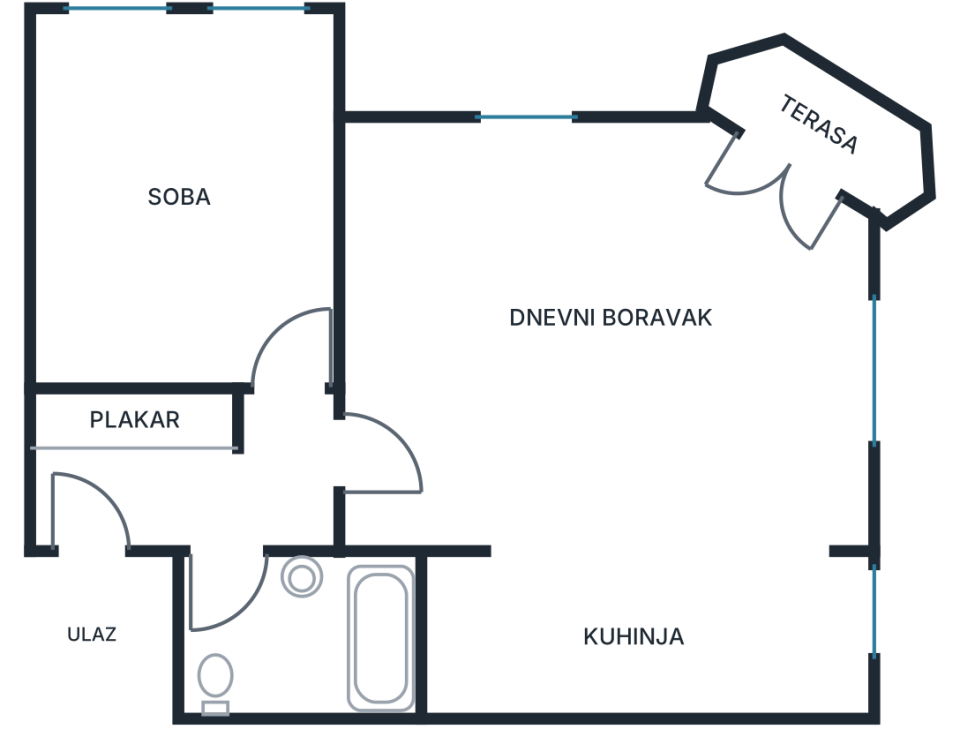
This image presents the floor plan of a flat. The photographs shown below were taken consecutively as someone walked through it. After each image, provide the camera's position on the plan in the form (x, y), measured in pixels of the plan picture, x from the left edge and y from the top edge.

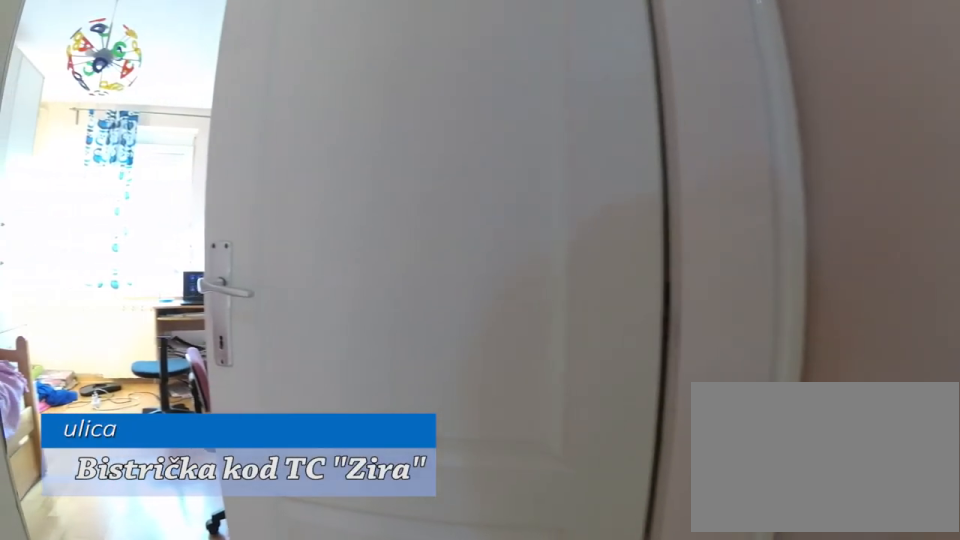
(271, 464)
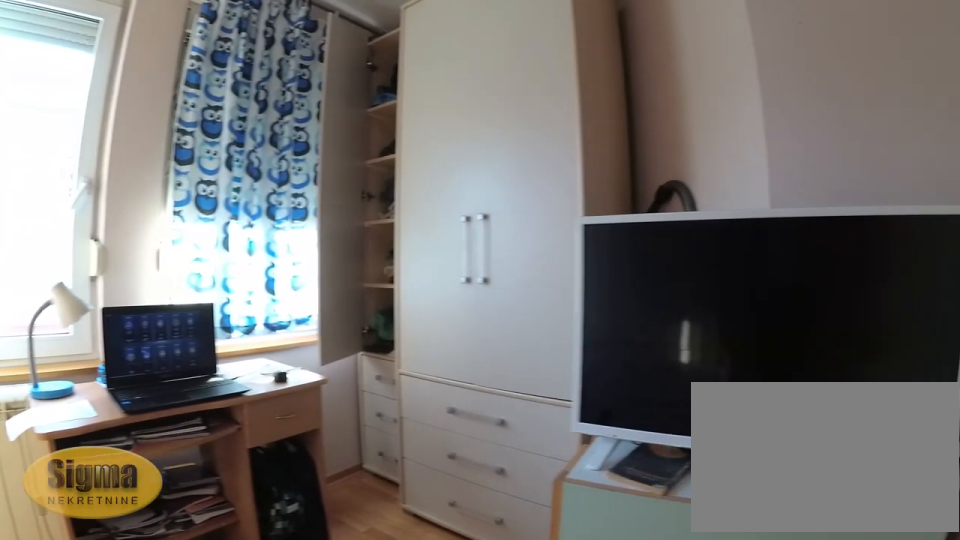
(150, 201)
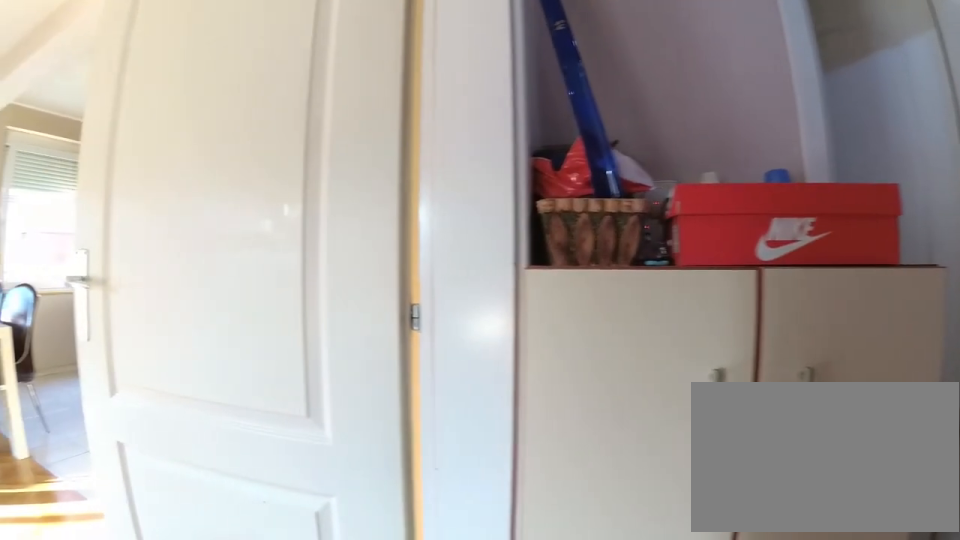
(281, 416)
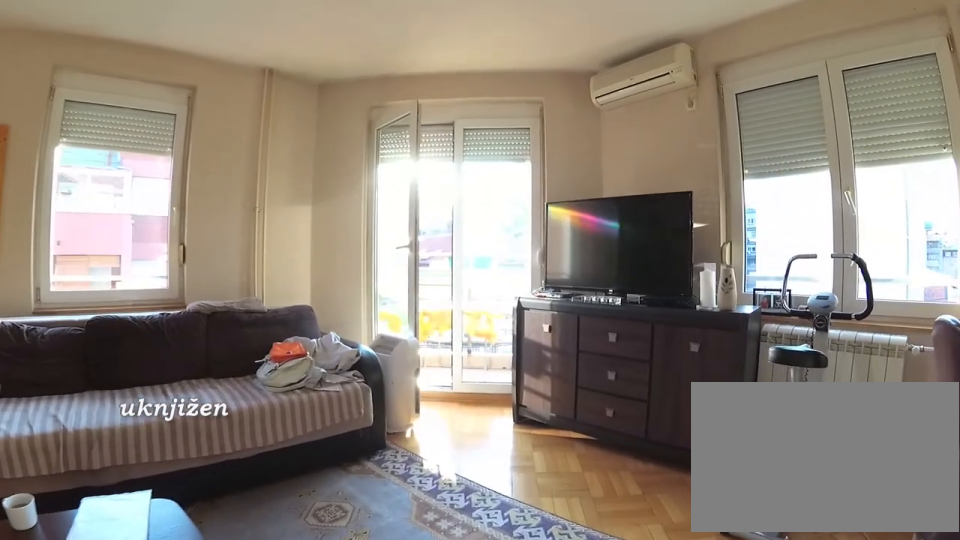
(586, 490)
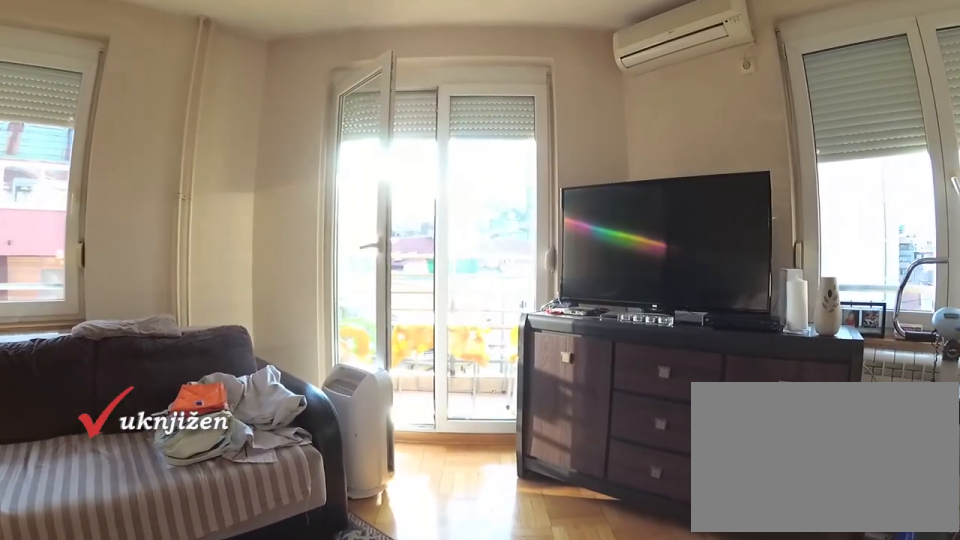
(618, 435)
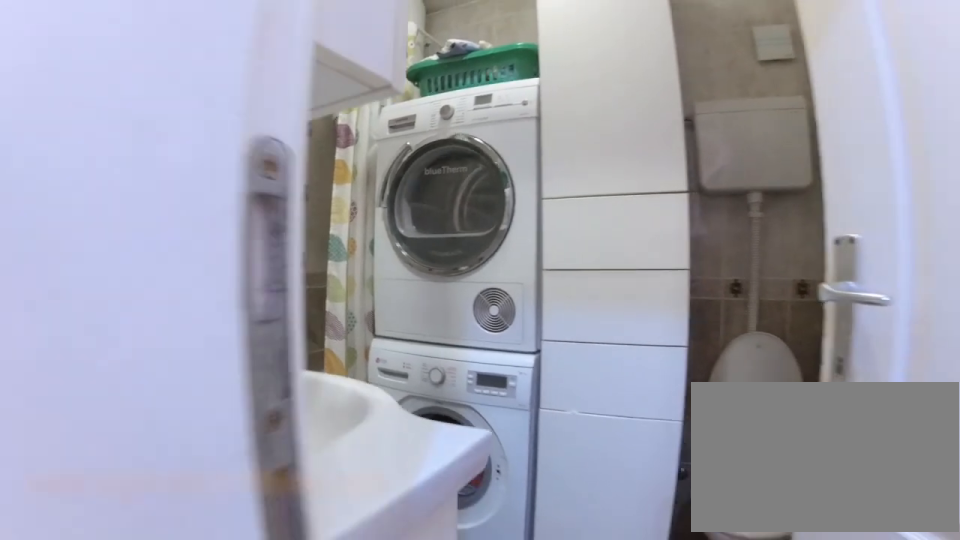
(232, 523)
